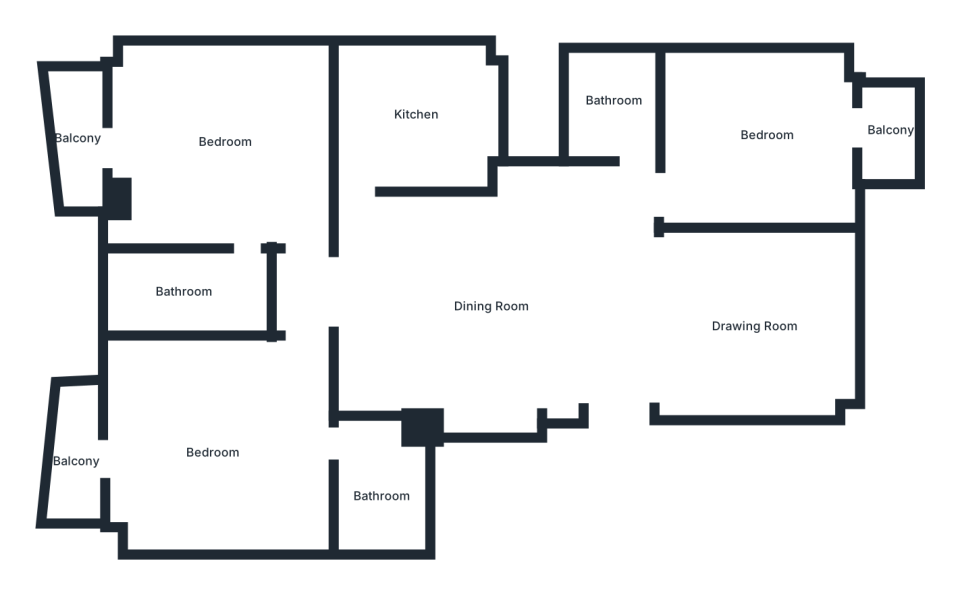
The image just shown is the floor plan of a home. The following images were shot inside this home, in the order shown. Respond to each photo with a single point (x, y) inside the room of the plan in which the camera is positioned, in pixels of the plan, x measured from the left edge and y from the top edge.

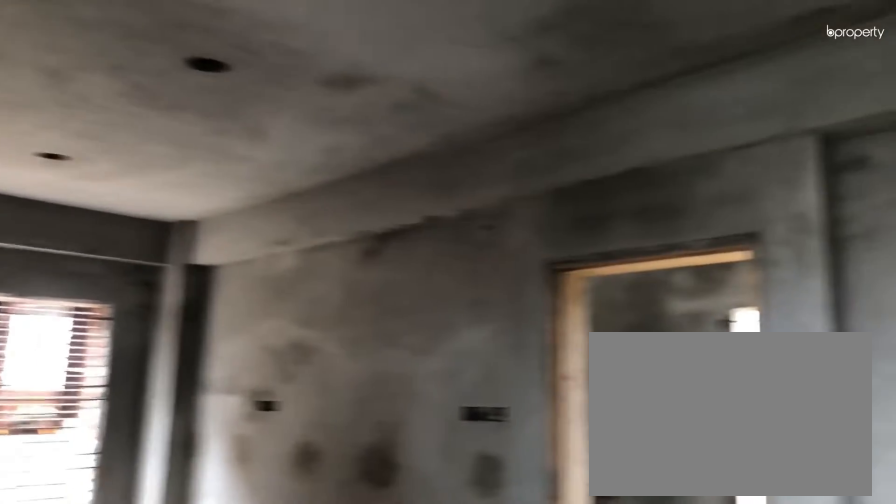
(481, 306)
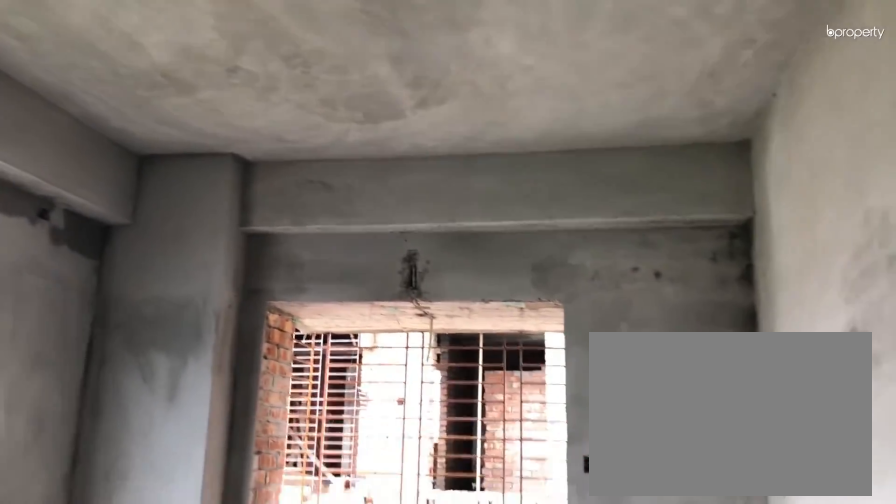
(748, 139)
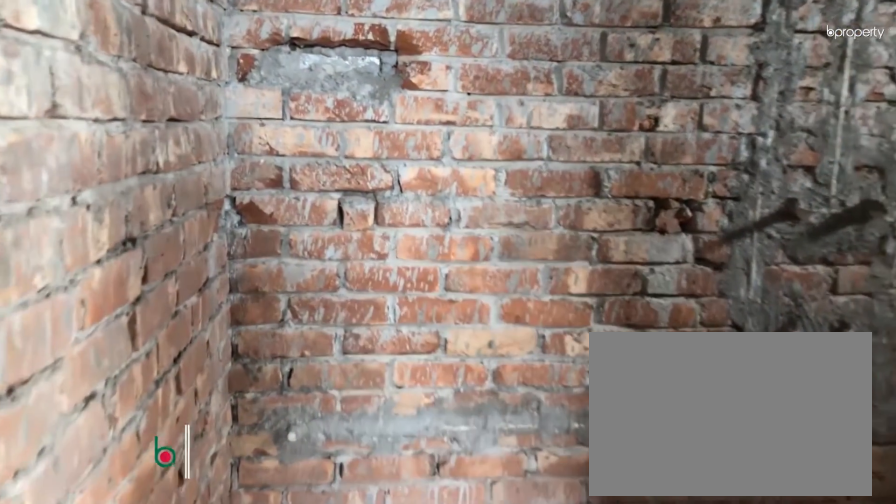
(183, 293)
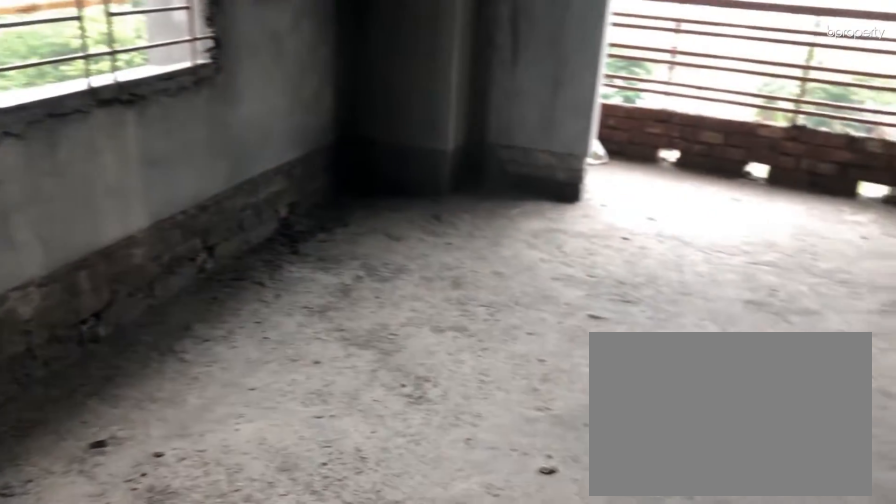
(217, 452)
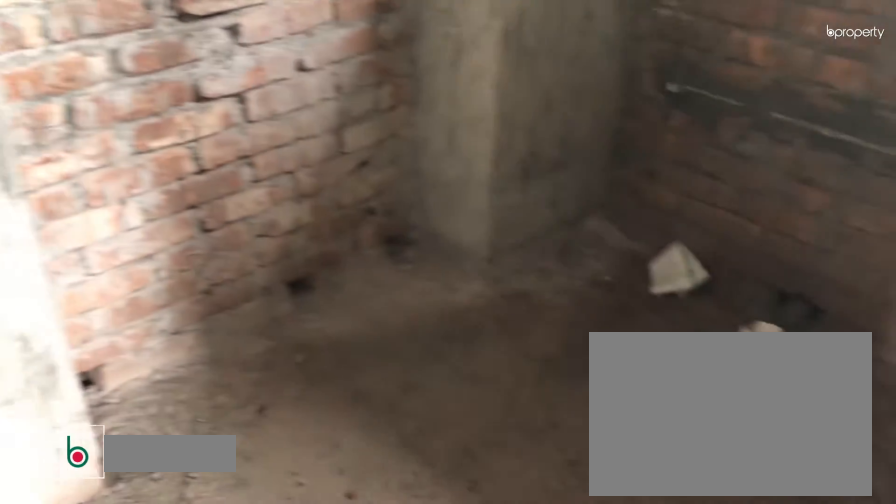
(377, 498)
